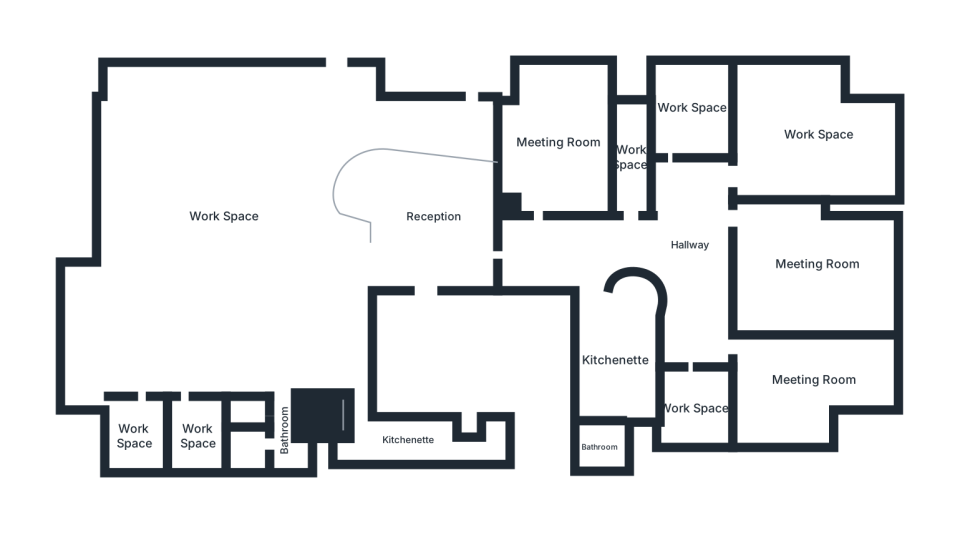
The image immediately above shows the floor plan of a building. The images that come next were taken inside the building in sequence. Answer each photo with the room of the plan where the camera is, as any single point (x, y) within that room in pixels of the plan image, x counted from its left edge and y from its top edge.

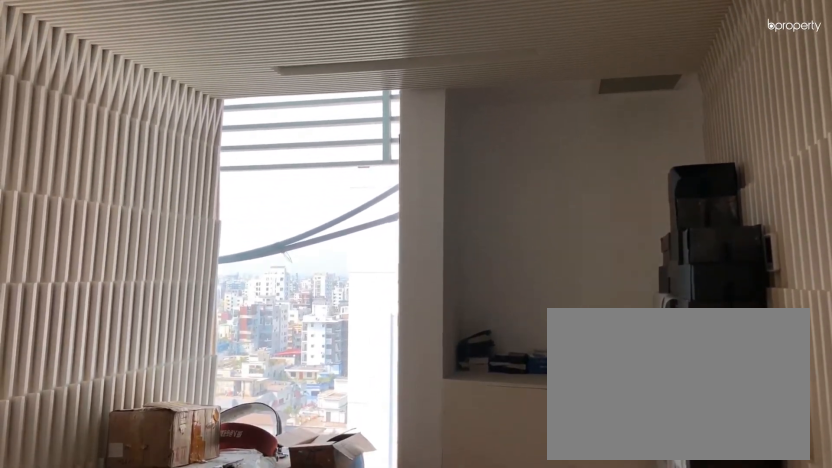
(693, 407)
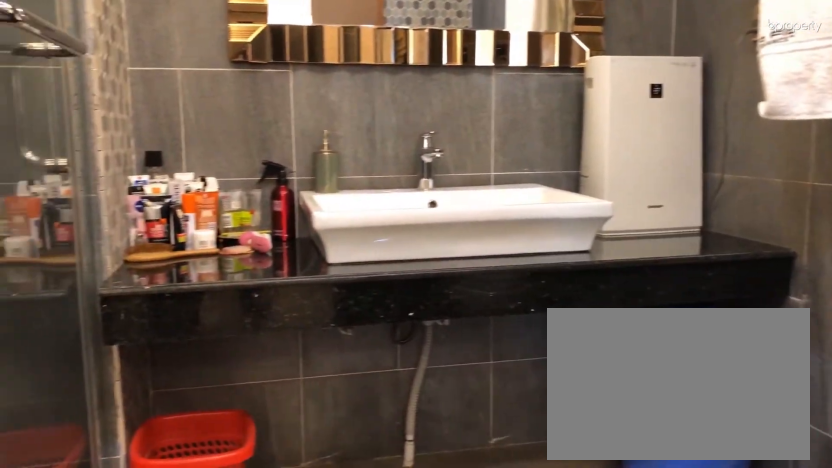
(600, 447)
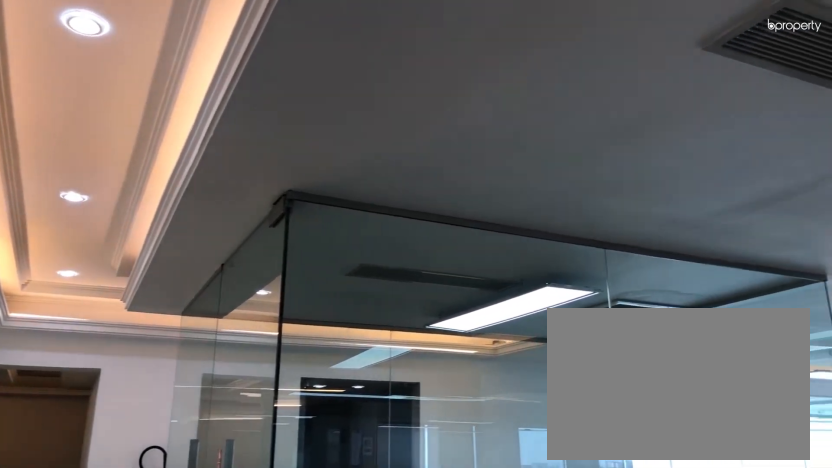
(224, 216)
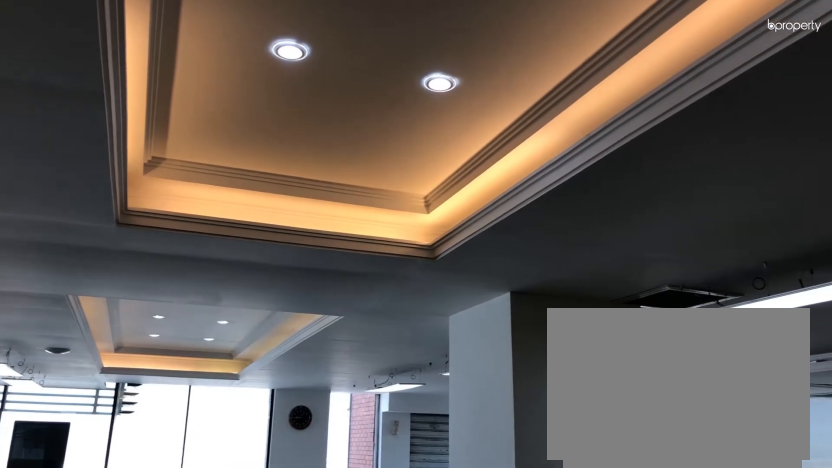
(224, 215)
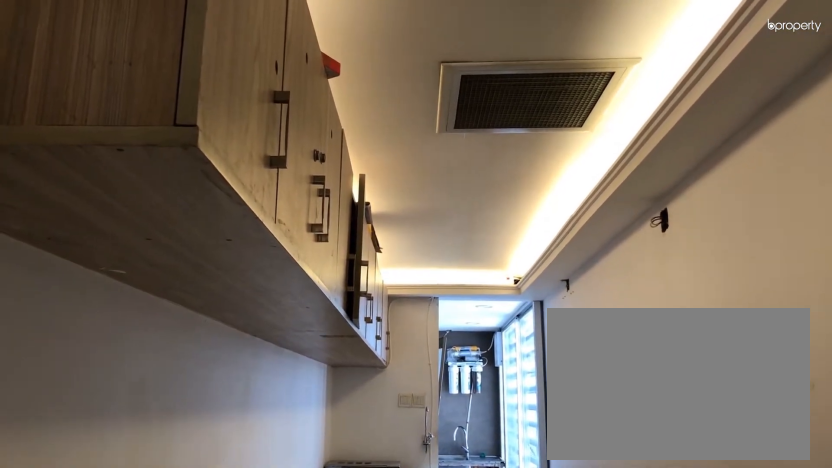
(407, 440)
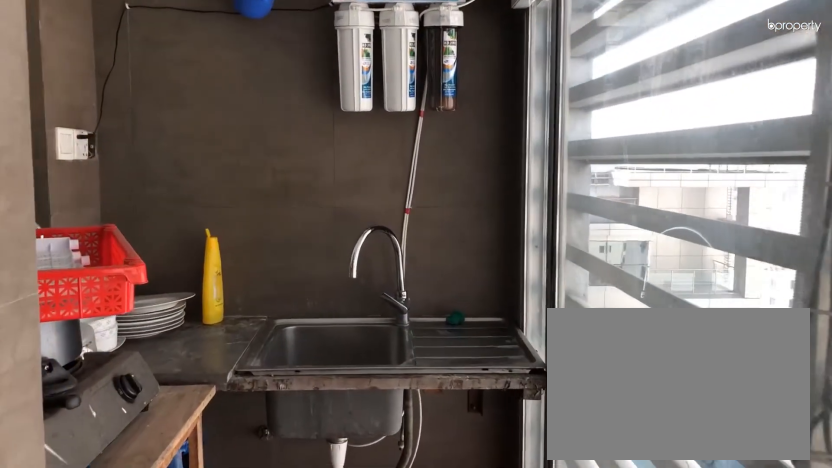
(493, 444)
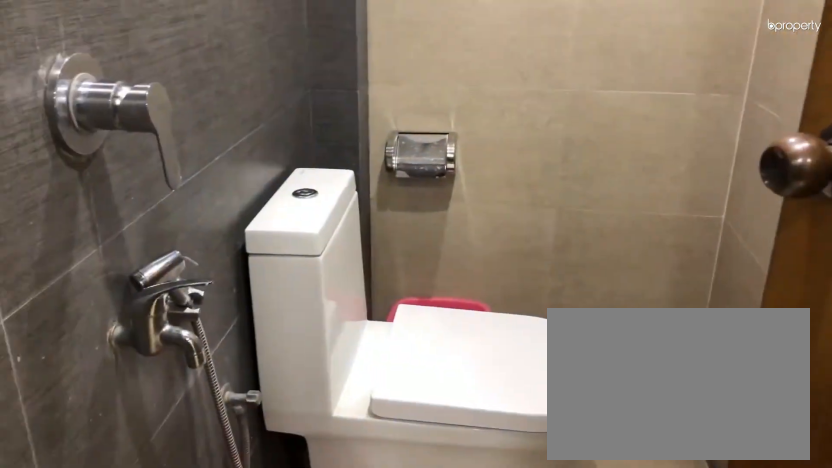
(249, 413)
